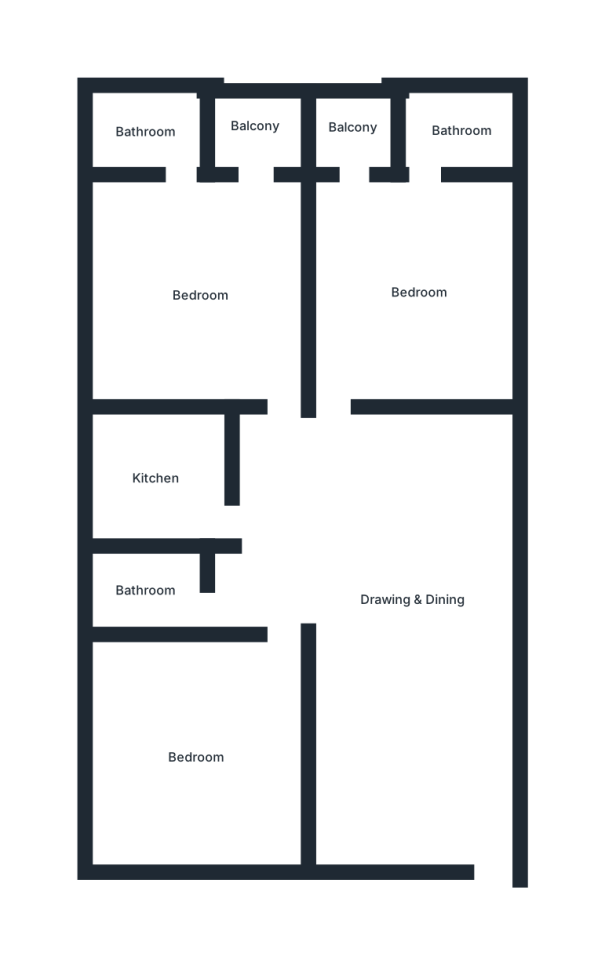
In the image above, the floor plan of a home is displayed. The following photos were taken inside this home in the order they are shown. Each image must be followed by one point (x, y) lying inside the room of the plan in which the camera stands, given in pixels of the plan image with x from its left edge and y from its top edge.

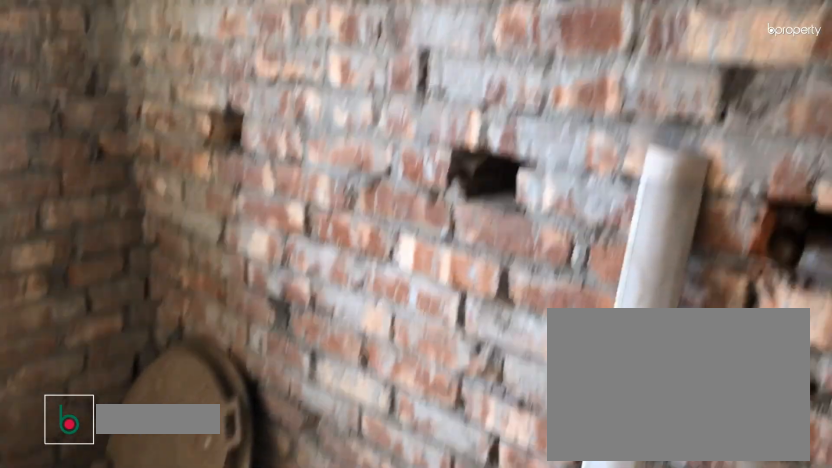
(147, 587)
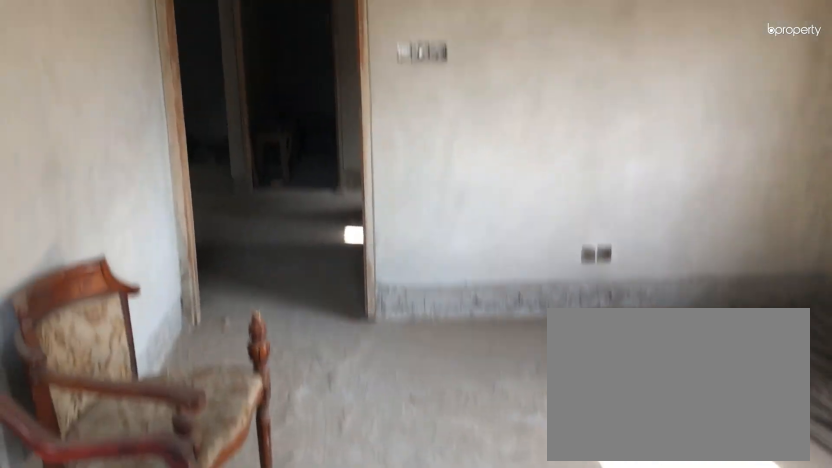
(203, 294)
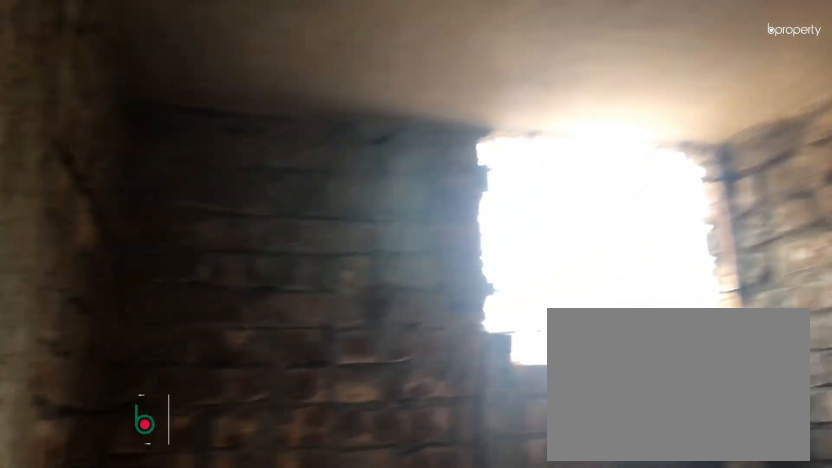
(147, 132)
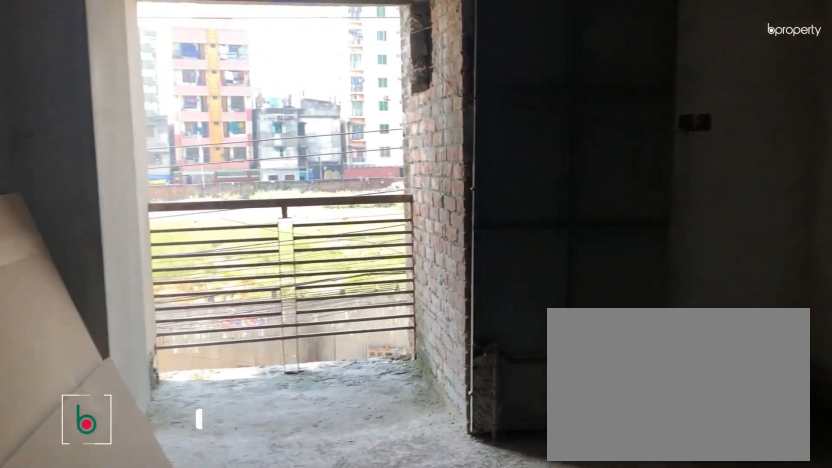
(419, 293)
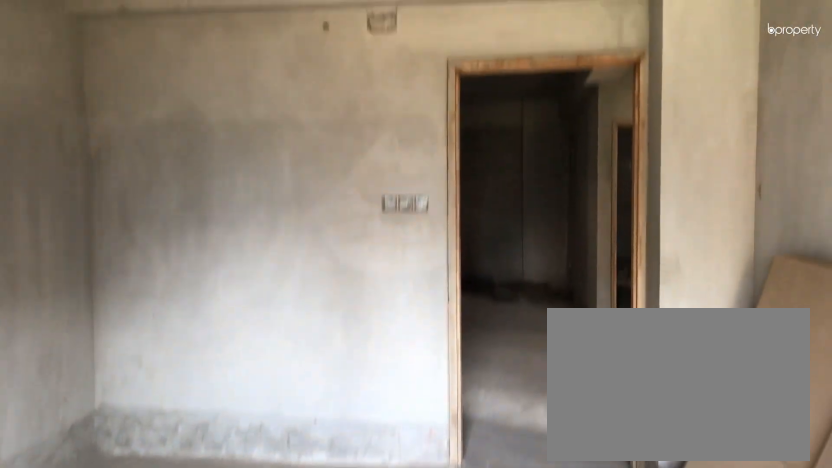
(419, 293)
